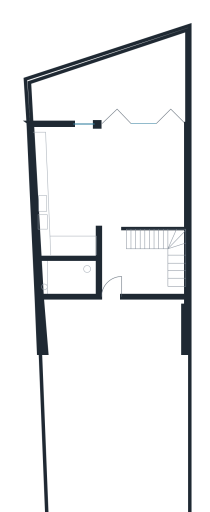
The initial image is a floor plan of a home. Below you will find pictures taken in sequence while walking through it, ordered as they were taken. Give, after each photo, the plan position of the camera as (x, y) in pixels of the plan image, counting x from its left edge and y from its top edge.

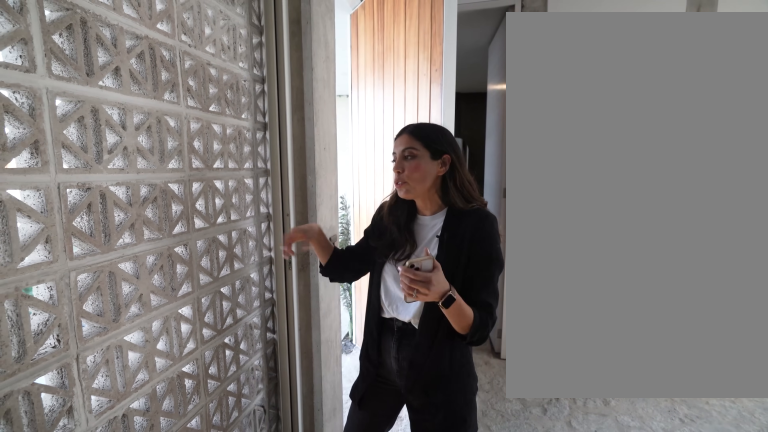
(150, 288)
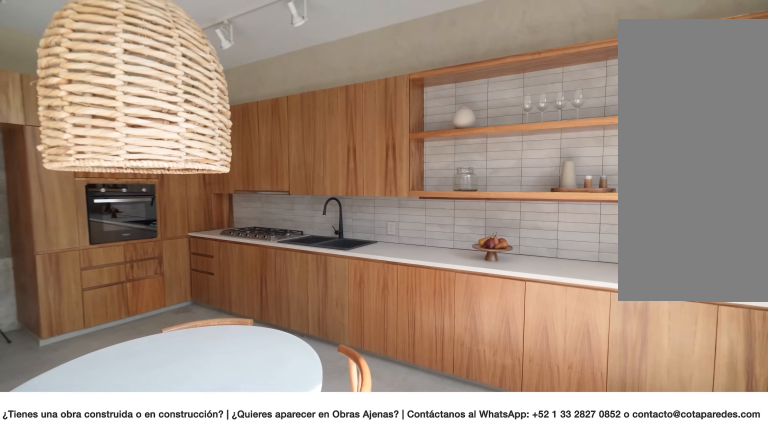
(118, 150)
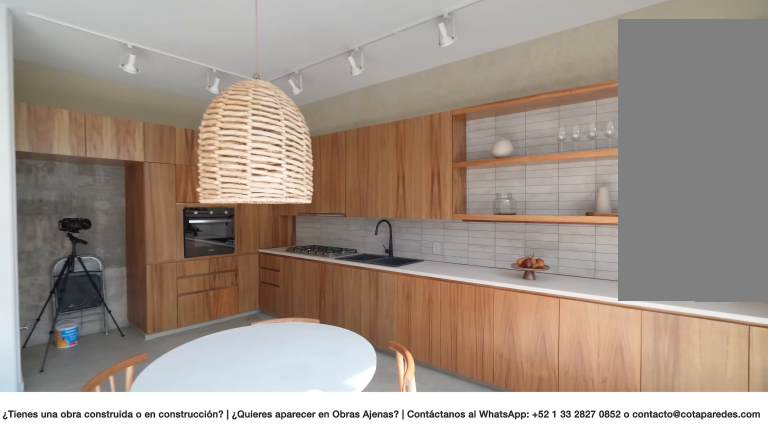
(116, 151)
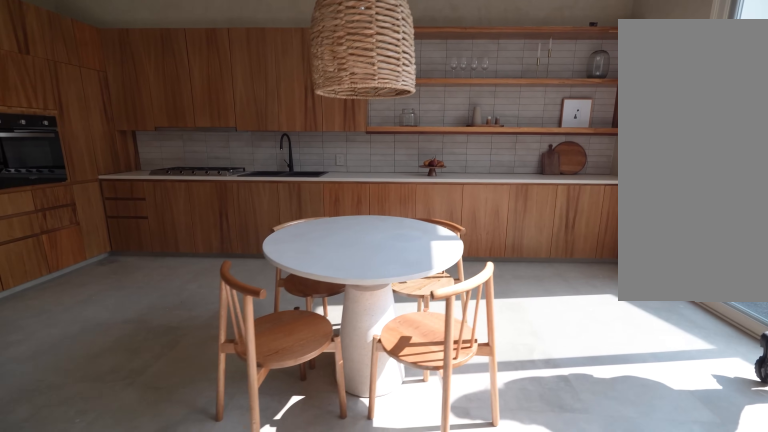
(110, 140)
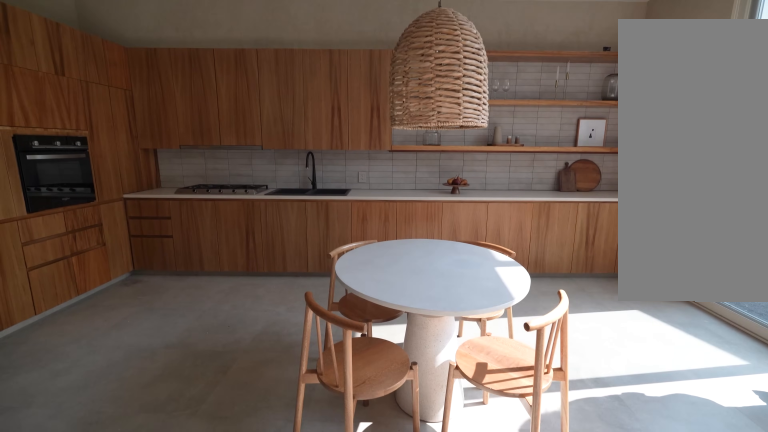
(107, 152)
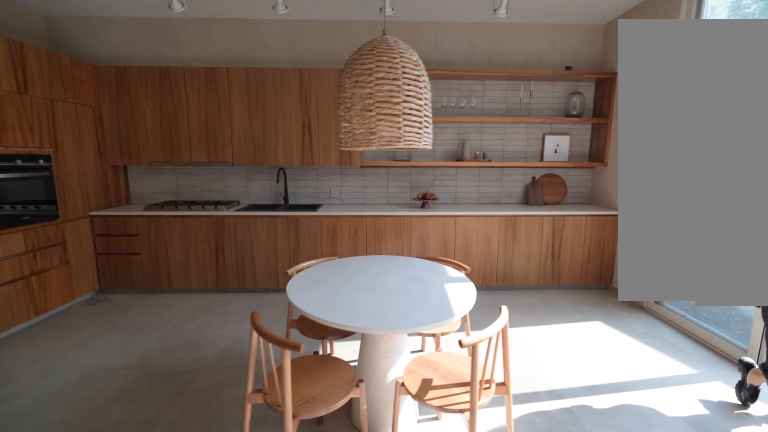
(116, 156)
